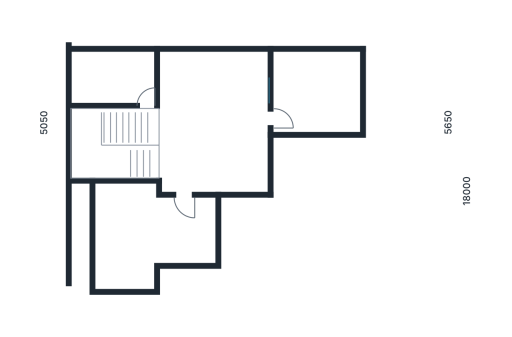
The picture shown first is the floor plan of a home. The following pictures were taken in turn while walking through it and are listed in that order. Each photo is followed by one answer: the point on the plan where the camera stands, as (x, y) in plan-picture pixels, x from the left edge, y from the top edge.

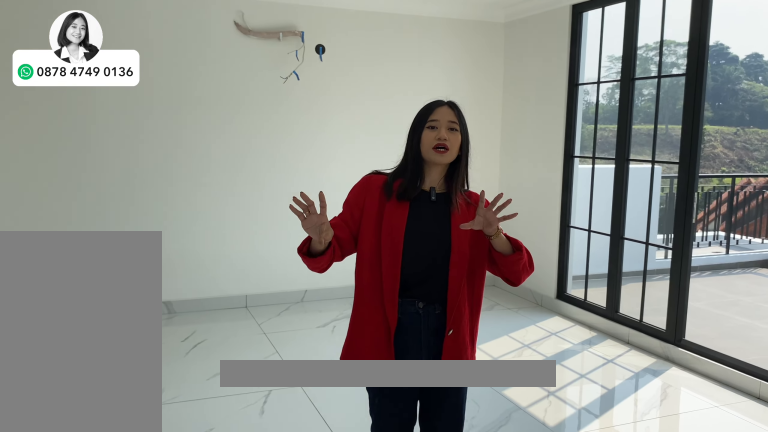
(207, 93)
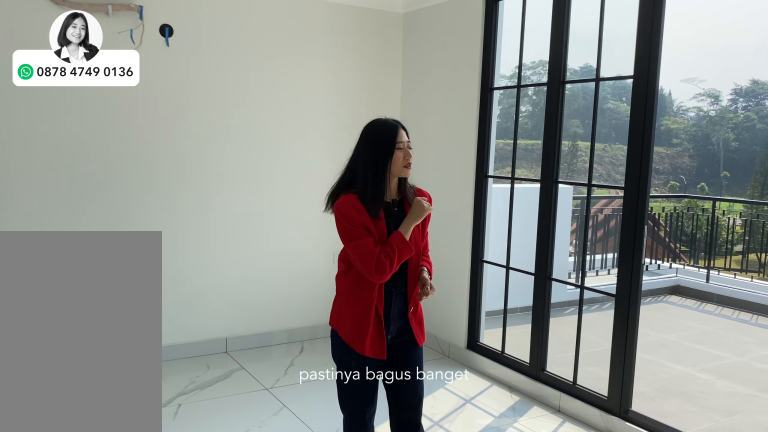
(207, 93)
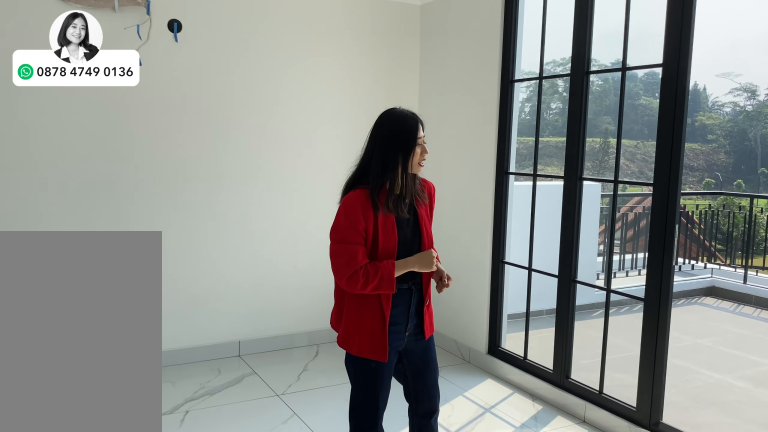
(207, 93)
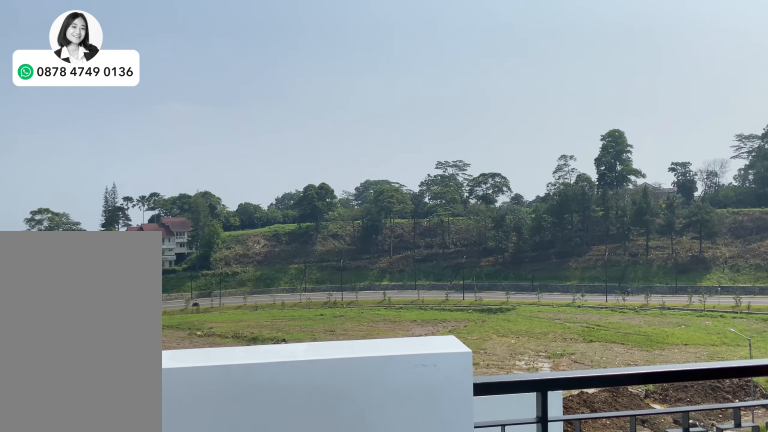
(315, 83)
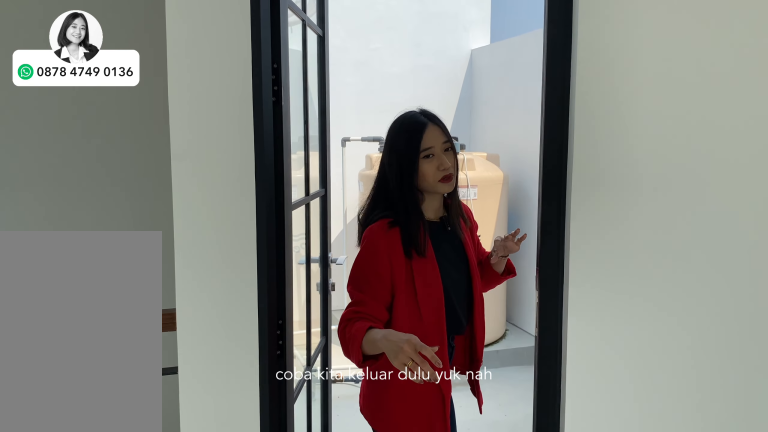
(210, 120)
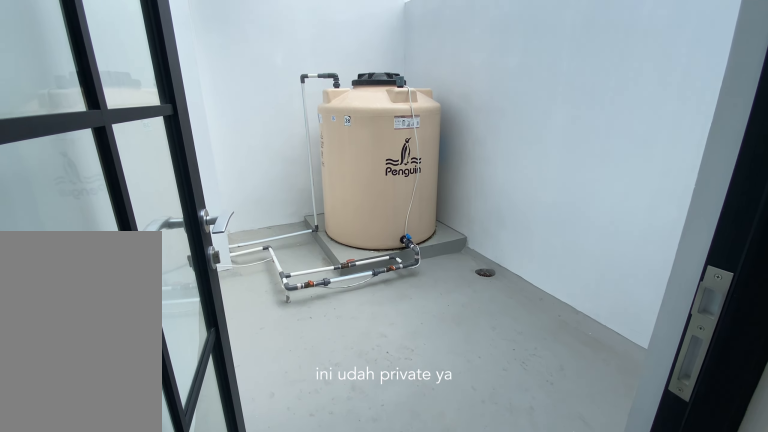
(114, 72)
